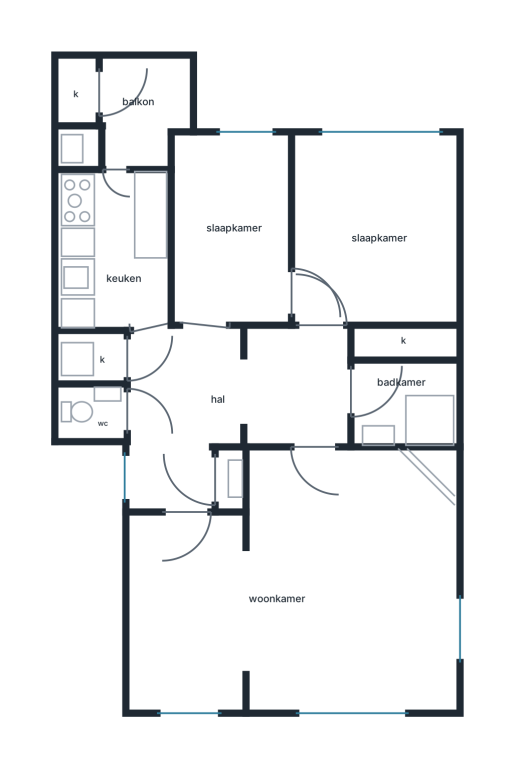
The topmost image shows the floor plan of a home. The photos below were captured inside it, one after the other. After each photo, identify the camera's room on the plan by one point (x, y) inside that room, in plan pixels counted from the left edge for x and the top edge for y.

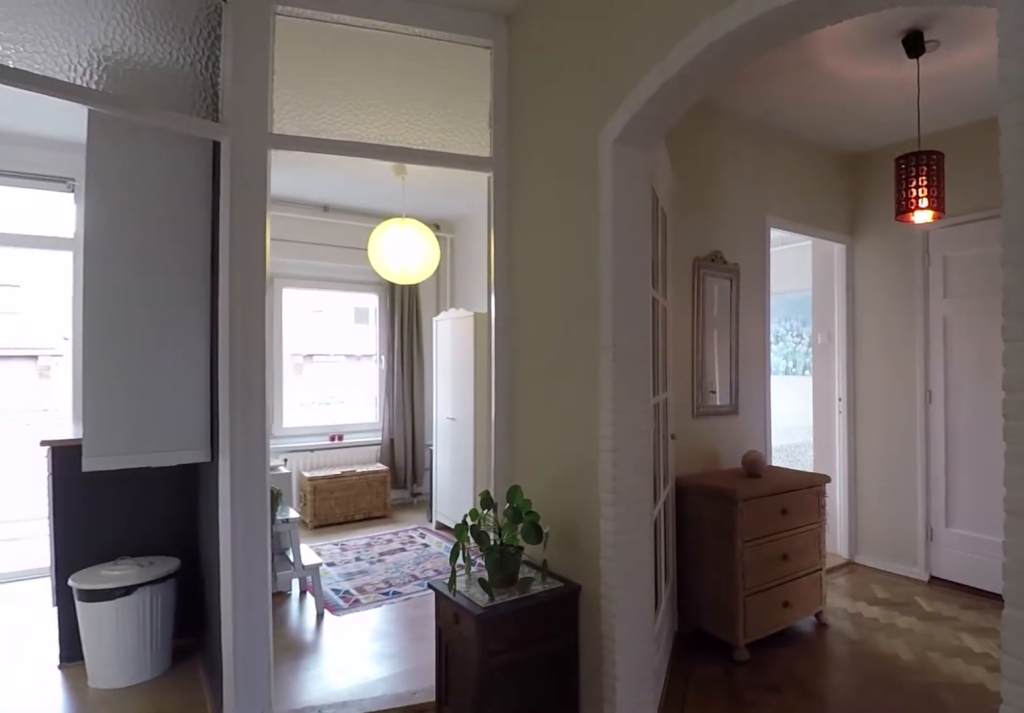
(132, 374)
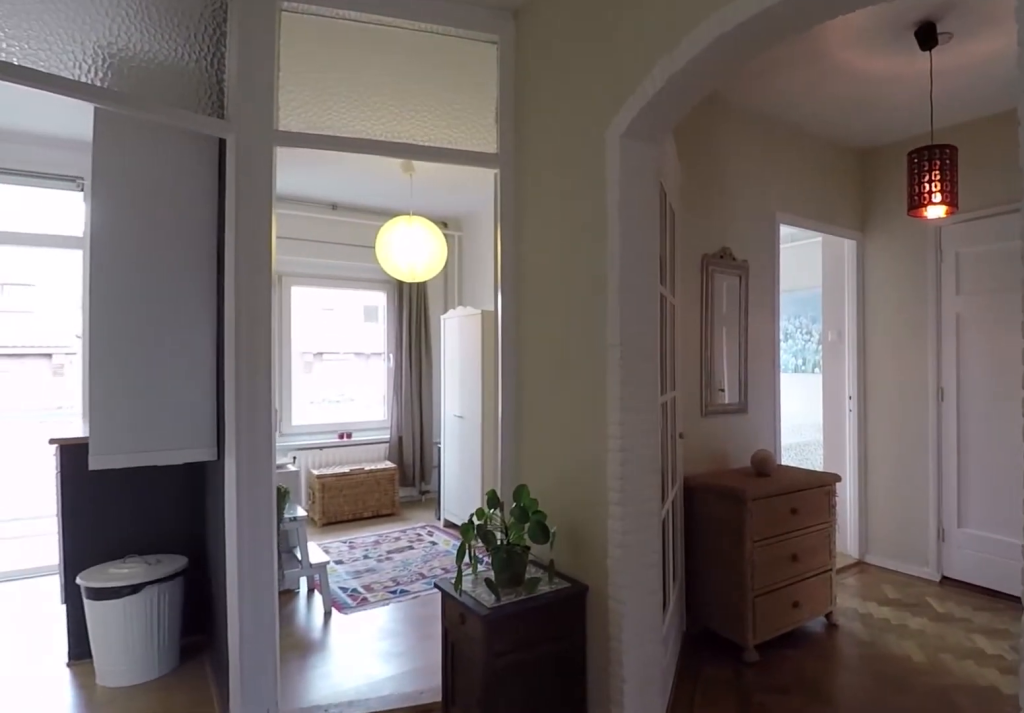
(132, 374)
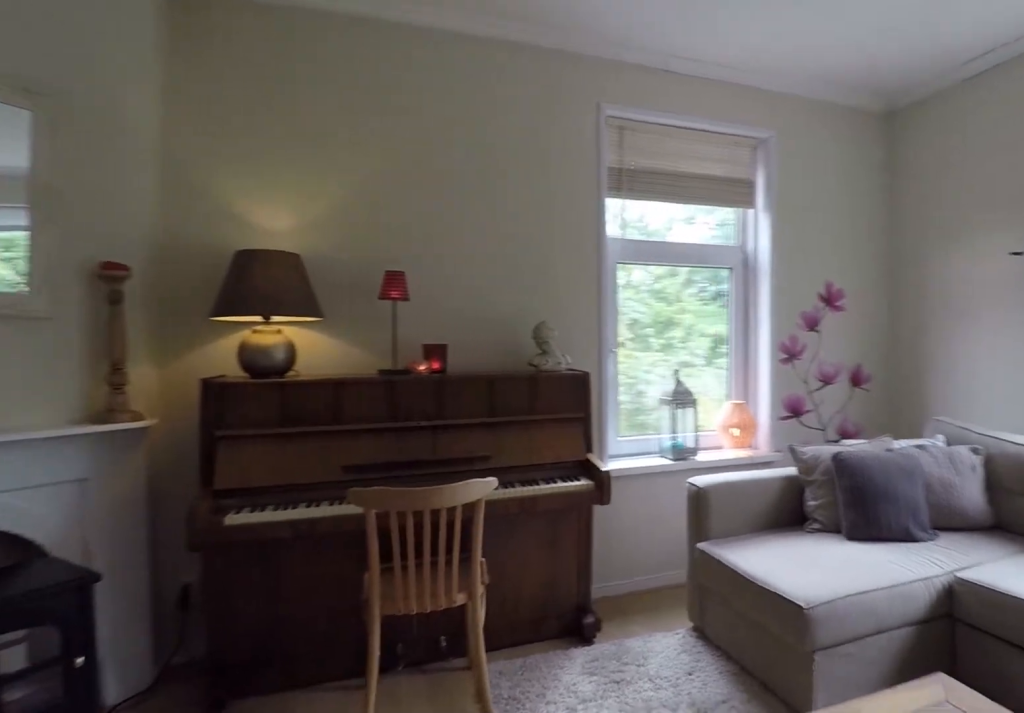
(302, 587)
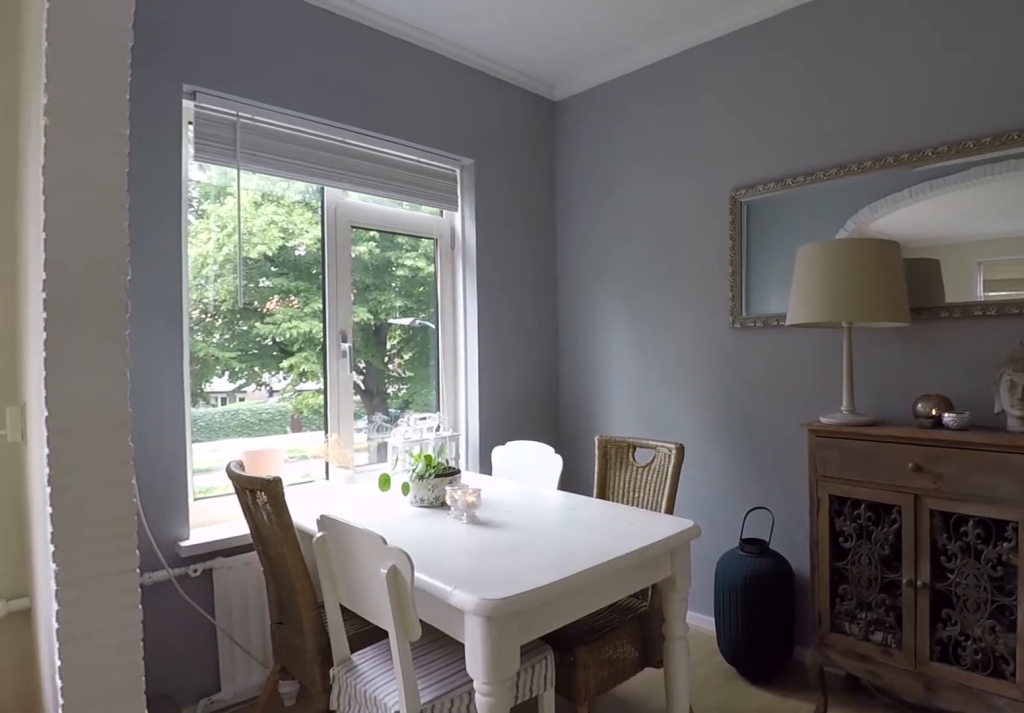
(302, 587)
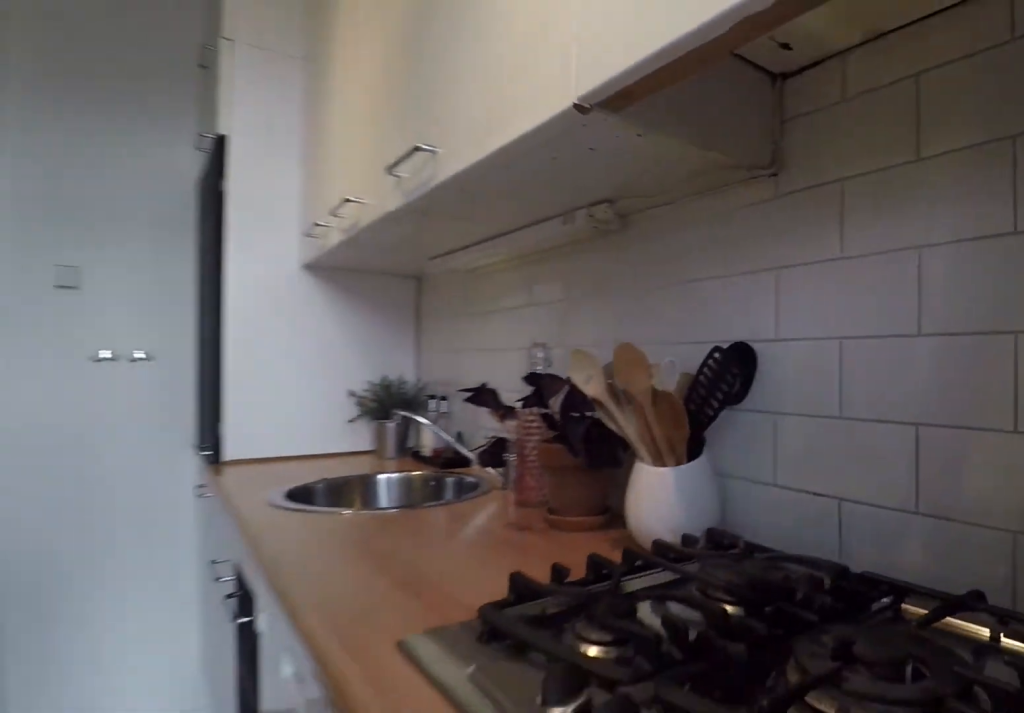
(114, 248)
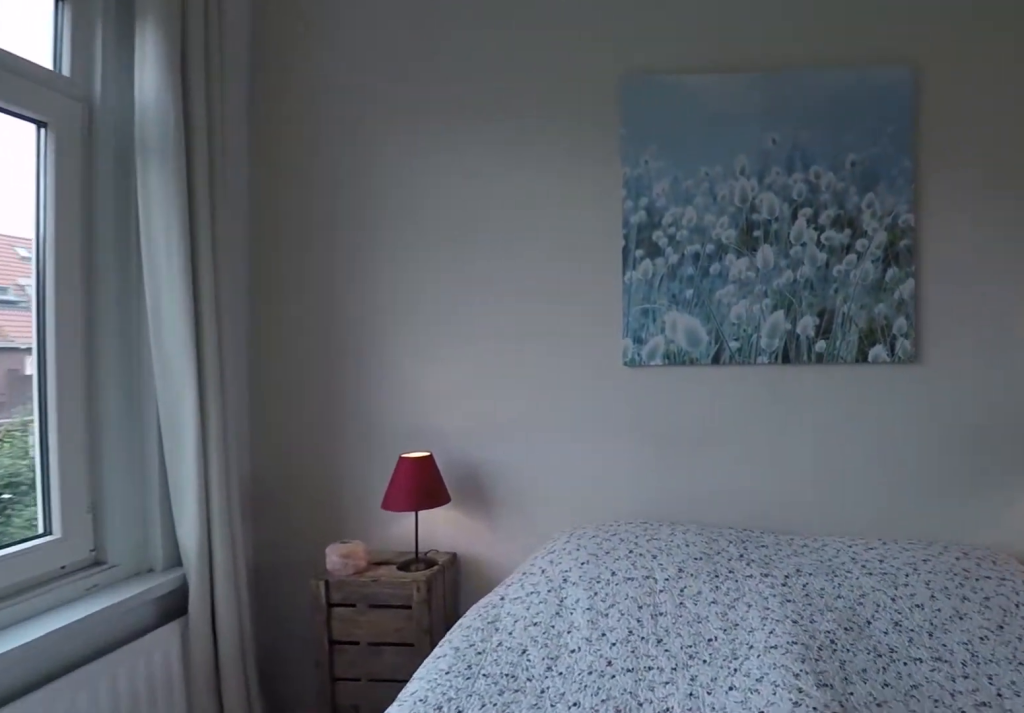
(372, 230)
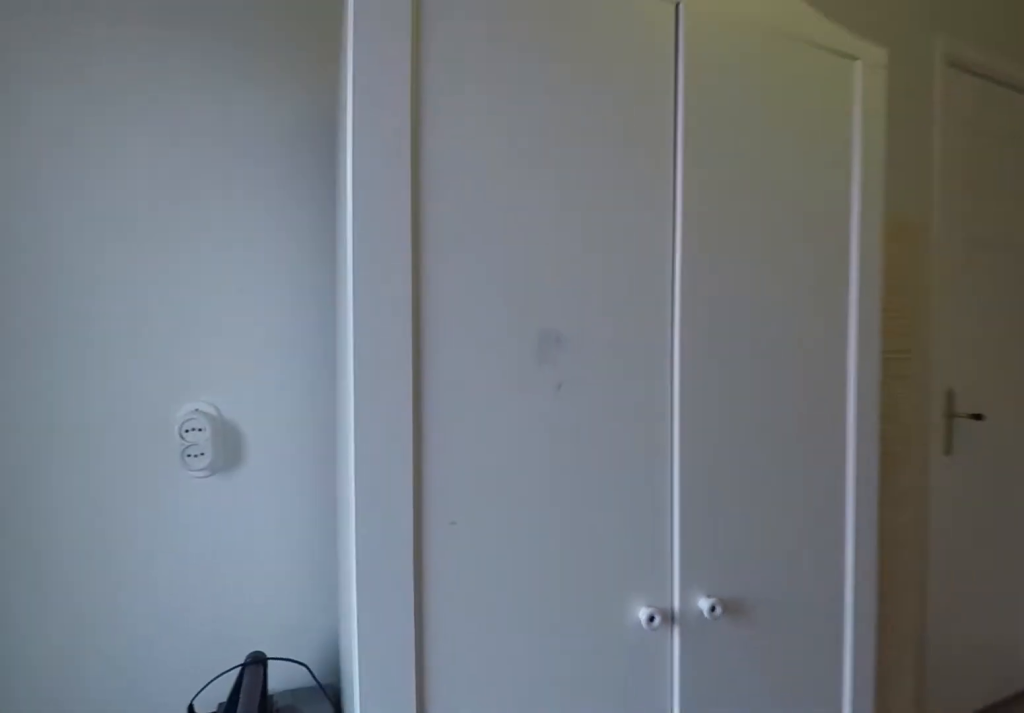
(231, 230)
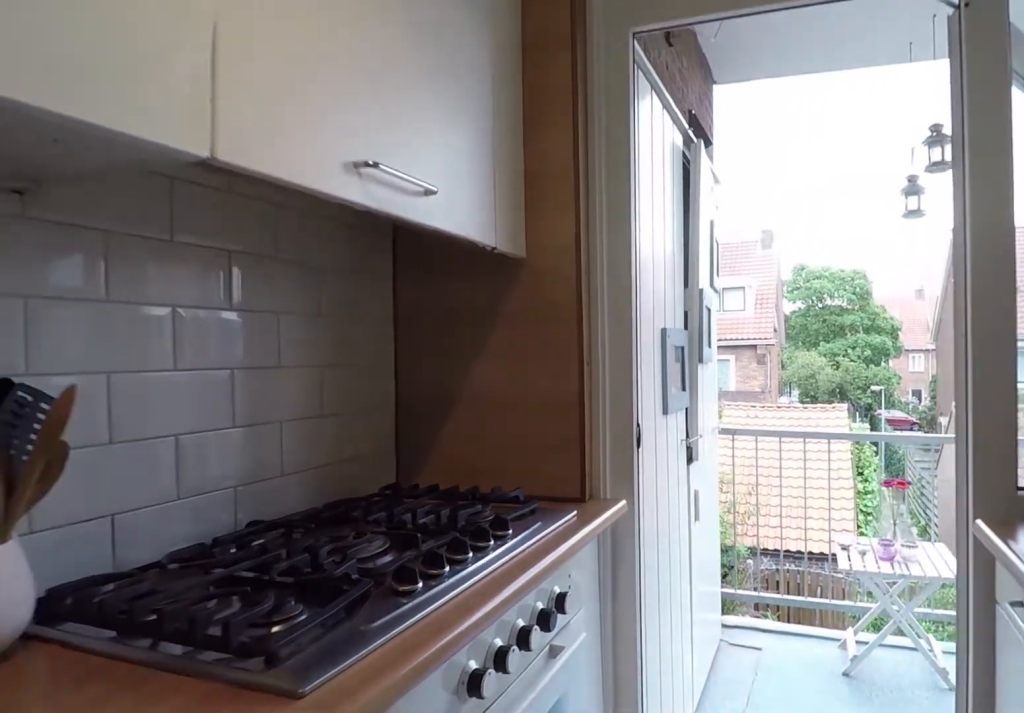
(115, 249)
